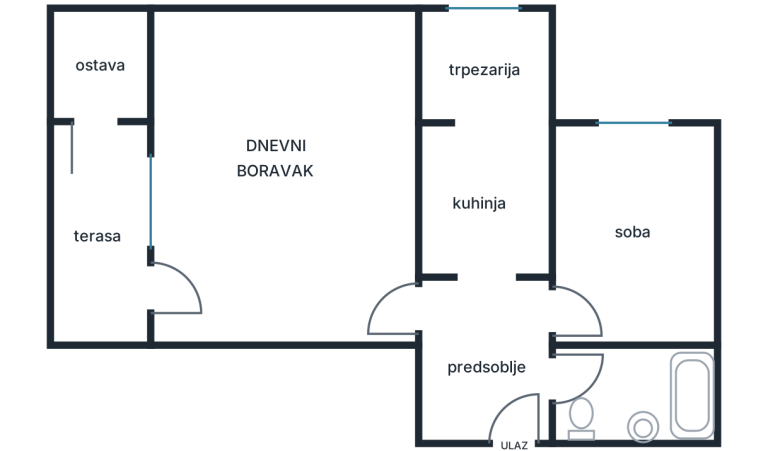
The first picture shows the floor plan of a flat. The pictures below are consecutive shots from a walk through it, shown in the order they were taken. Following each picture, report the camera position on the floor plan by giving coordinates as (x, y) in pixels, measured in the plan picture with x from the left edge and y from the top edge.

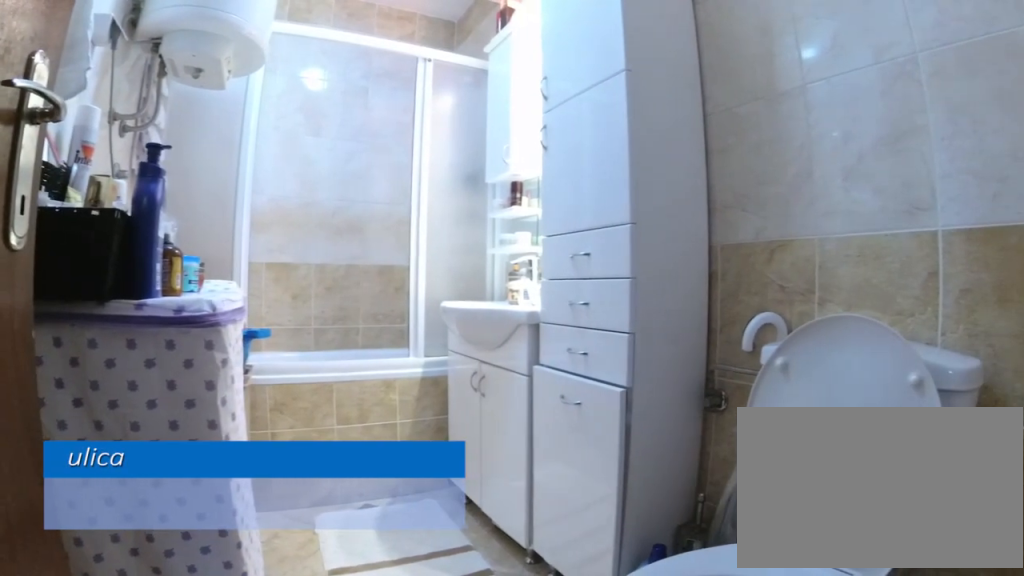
(542, 397)
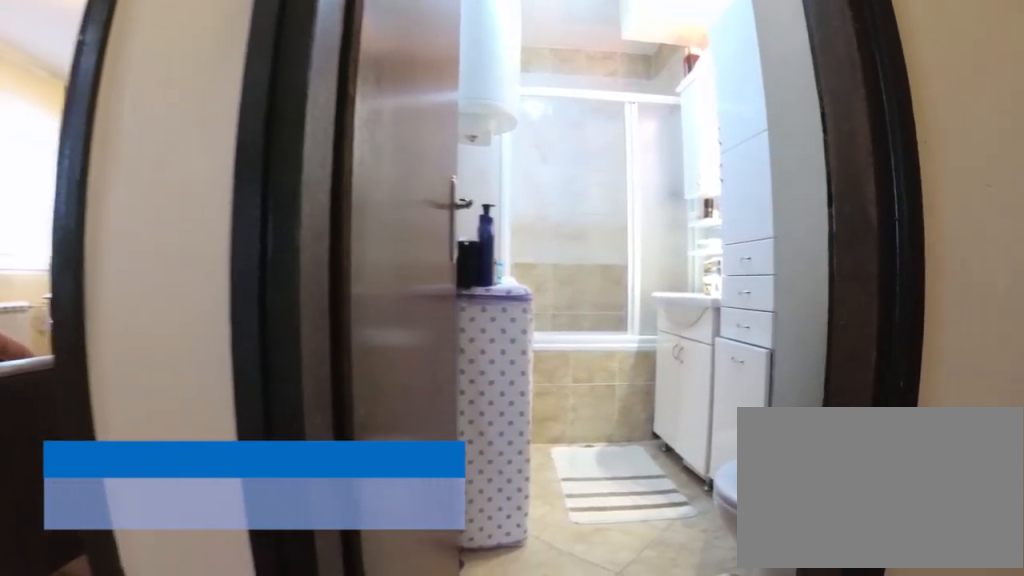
(509, 399)
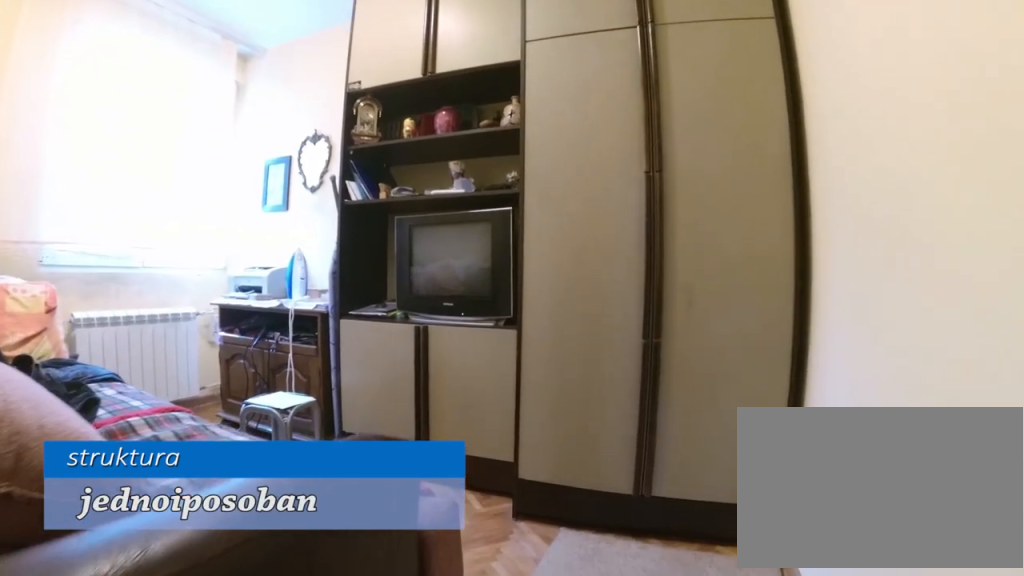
(569, 318)
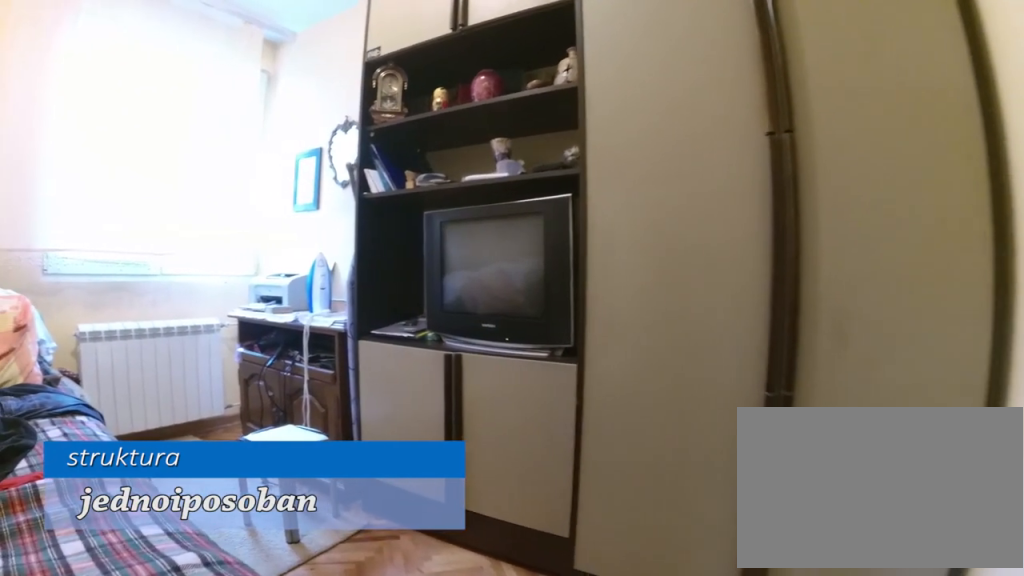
(605, 316)
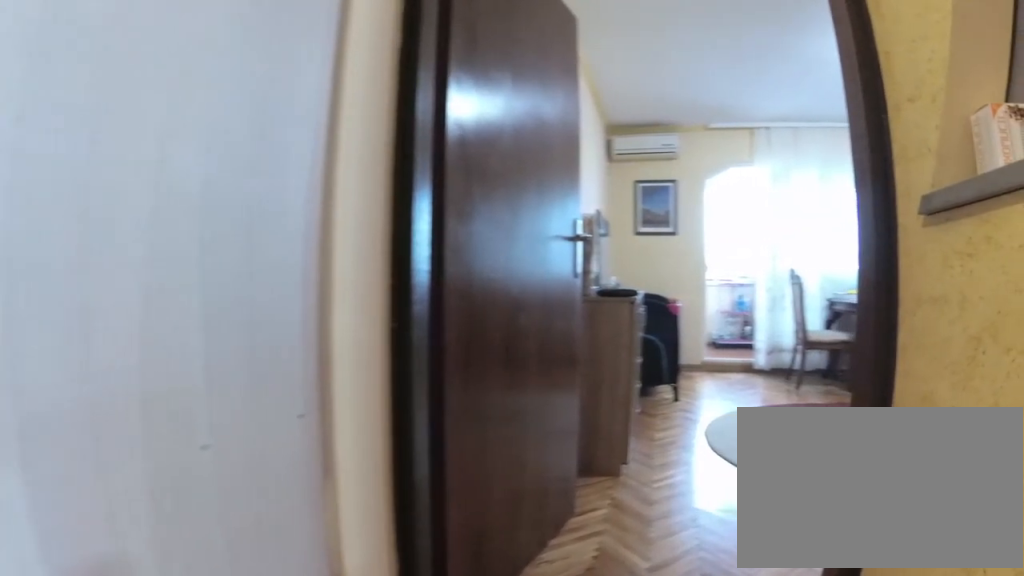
(474, 300)
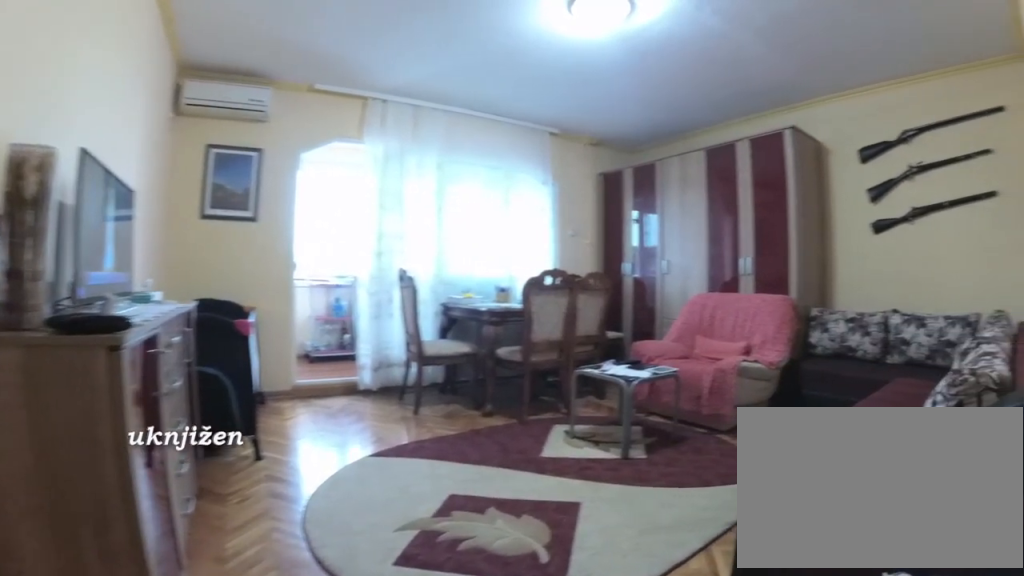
(435, 302)
